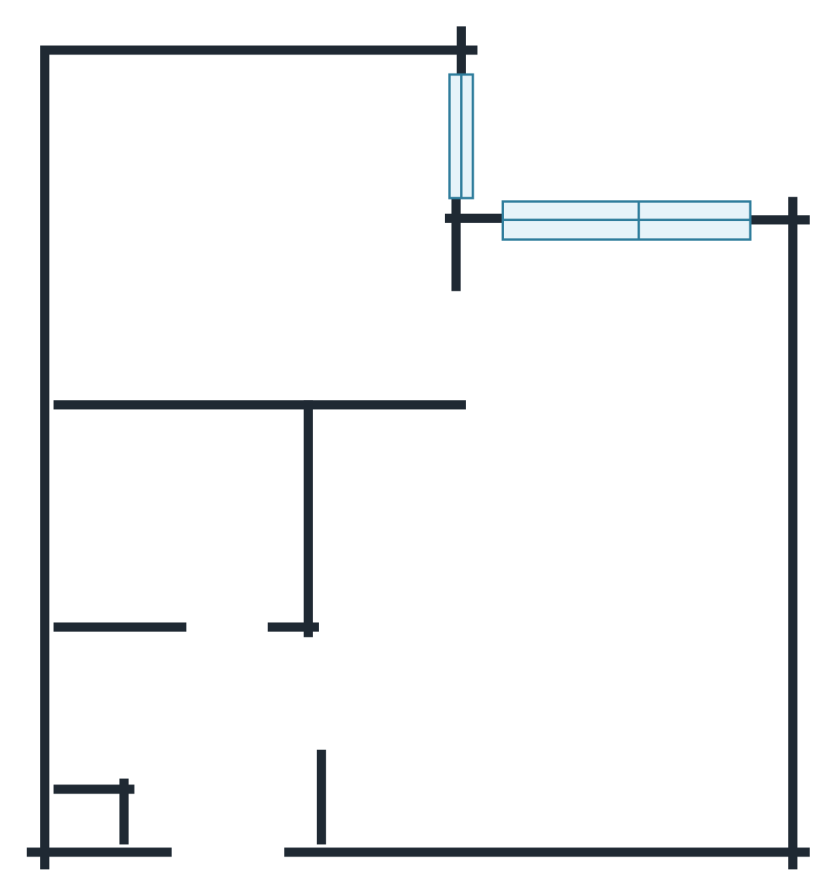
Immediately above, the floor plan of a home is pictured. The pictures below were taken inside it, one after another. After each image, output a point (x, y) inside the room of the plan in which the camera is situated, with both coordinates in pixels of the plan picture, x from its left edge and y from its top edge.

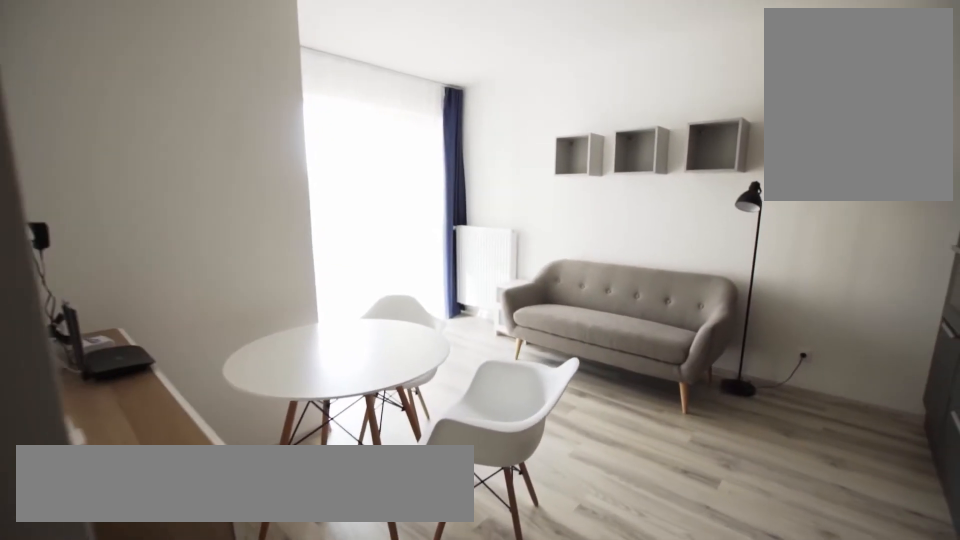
(536, 577)
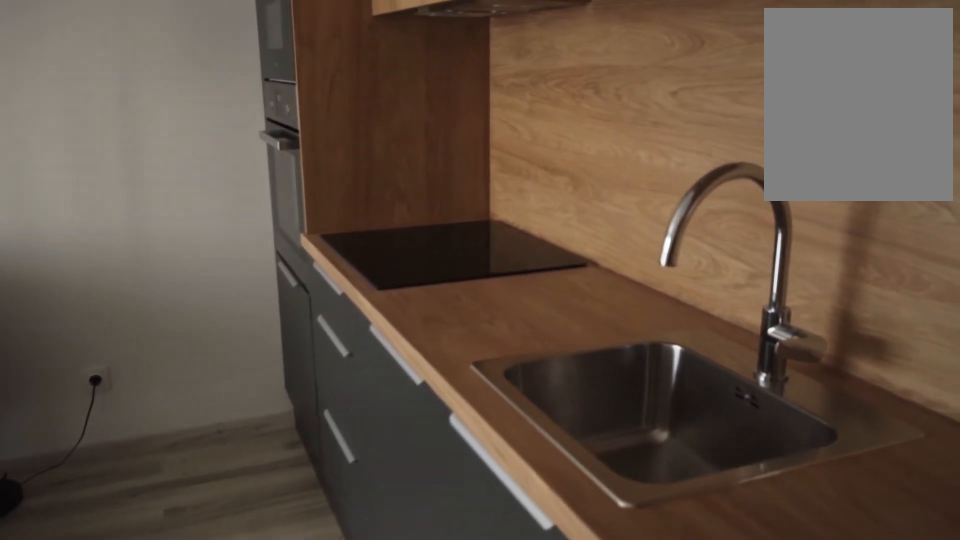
(538, 577)
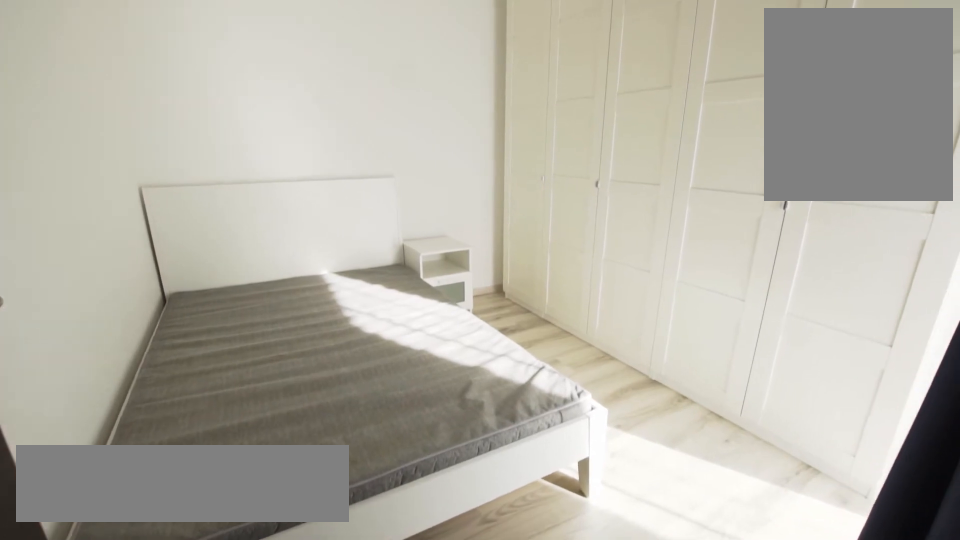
(243, 214)
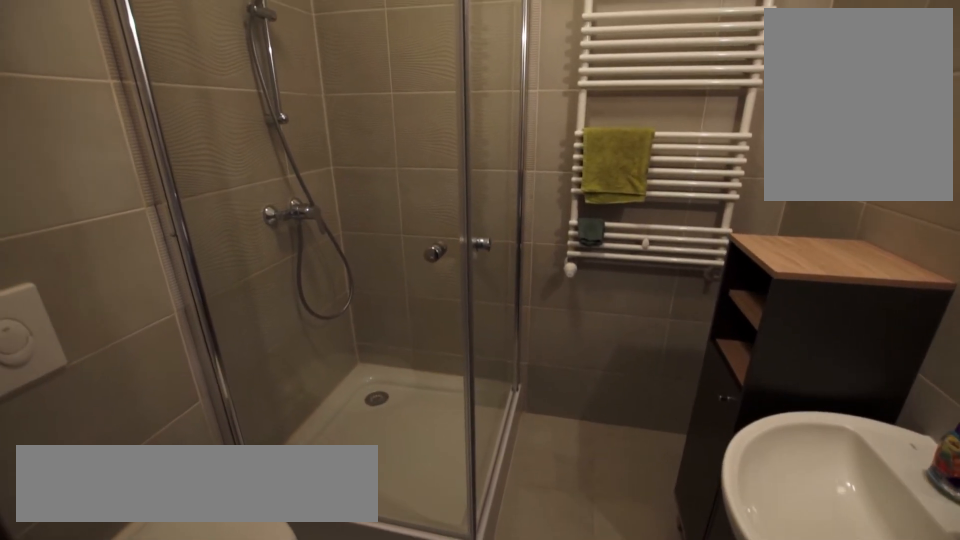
(157, 522)
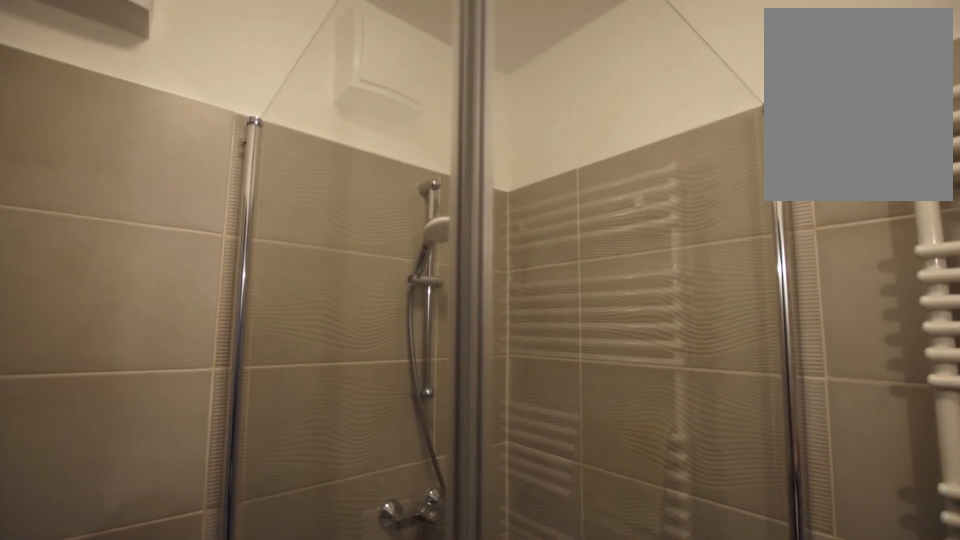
(159, 523)
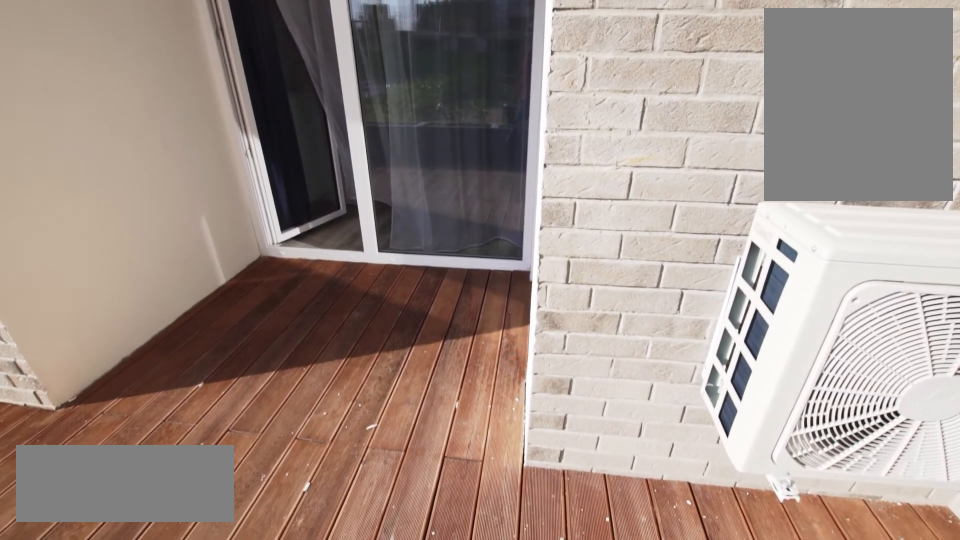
(634, 110)
